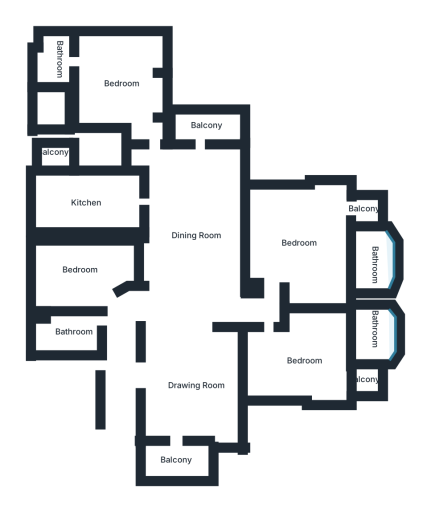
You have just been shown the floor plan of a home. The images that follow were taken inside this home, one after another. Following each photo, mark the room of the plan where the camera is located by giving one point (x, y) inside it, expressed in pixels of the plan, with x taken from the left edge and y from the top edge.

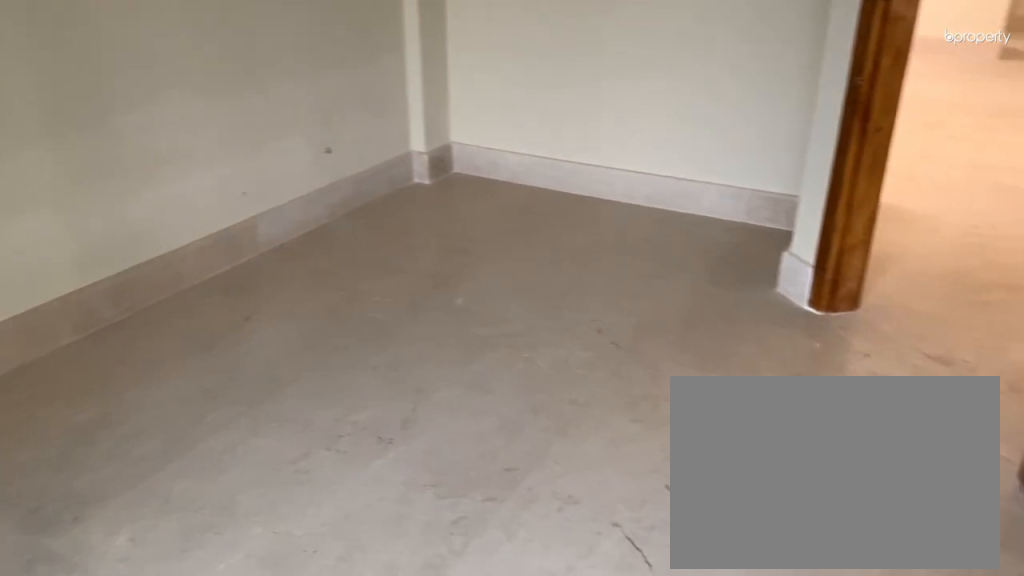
(80, 269)
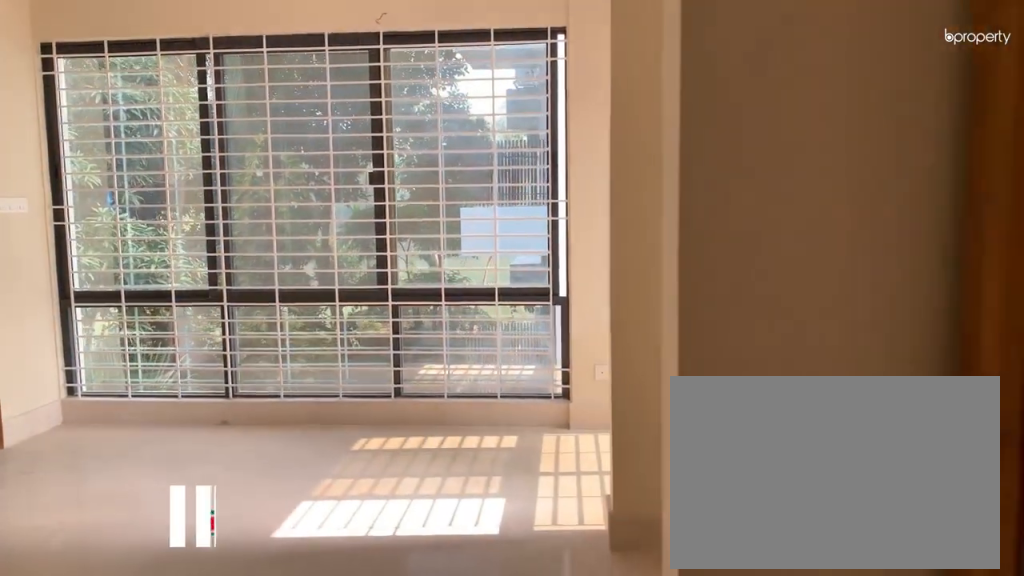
(123, 83)
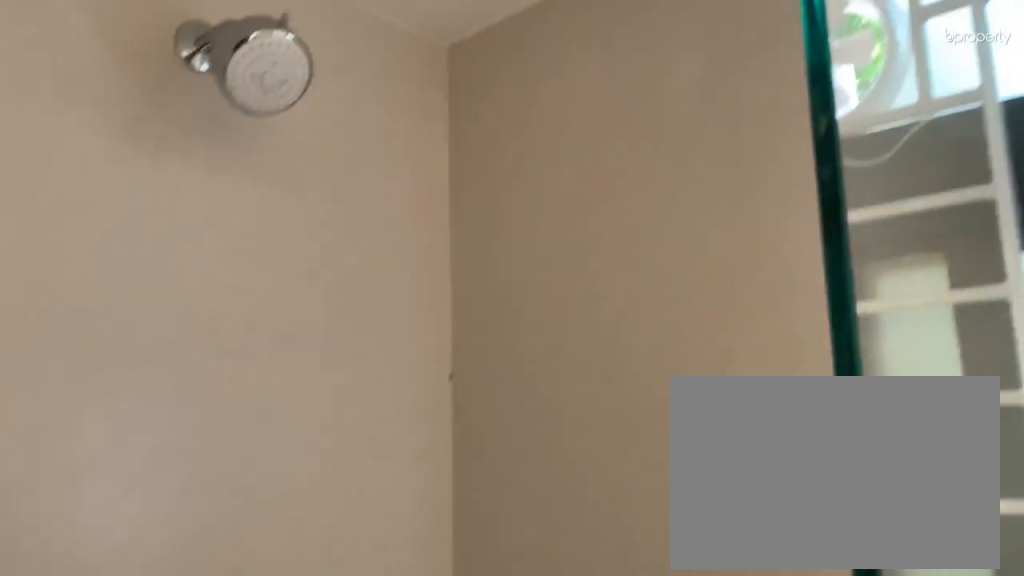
(58, 57)
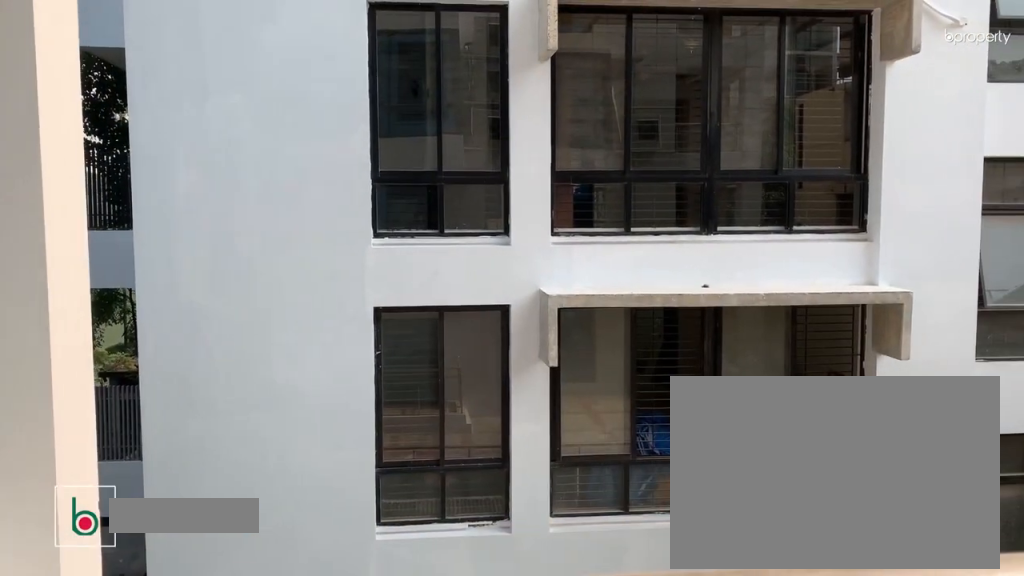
(204, 130)
